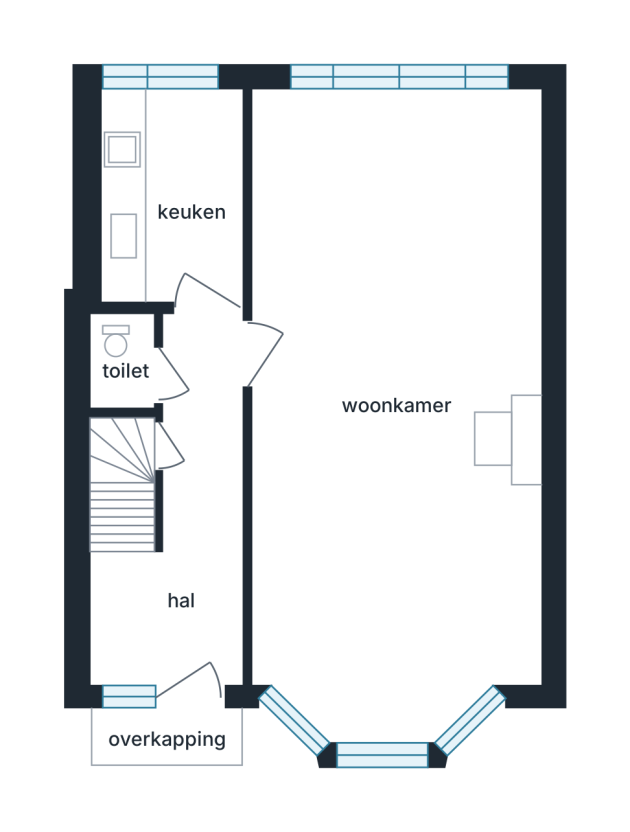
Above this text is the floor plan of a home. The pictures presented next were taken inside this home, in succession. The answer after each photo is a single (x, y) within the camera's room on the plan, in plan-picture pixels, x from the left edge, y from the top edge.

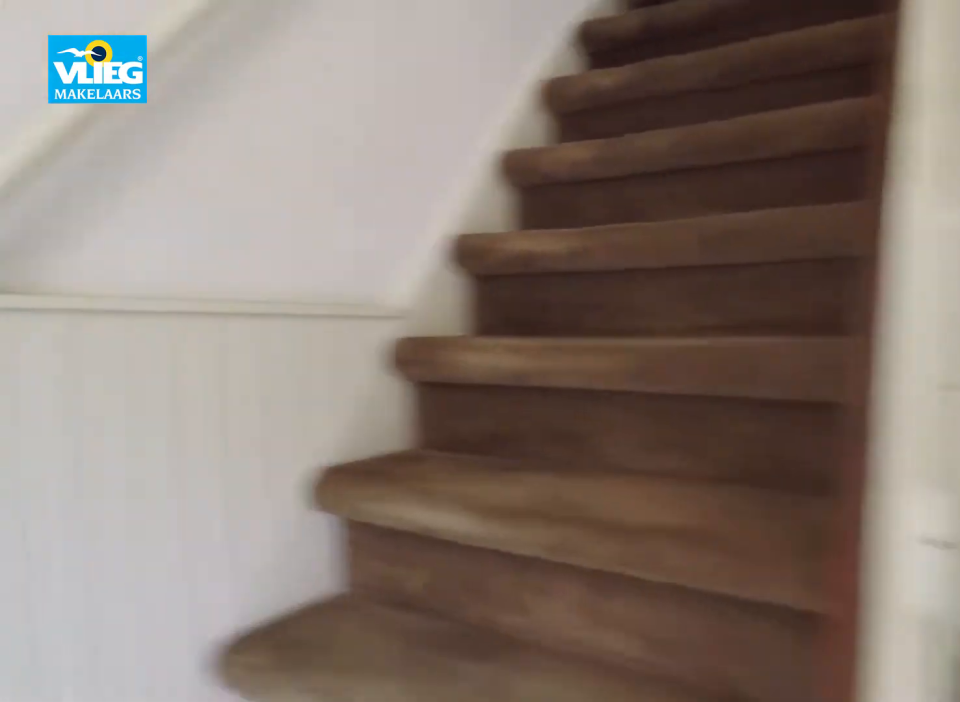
(184, 527)
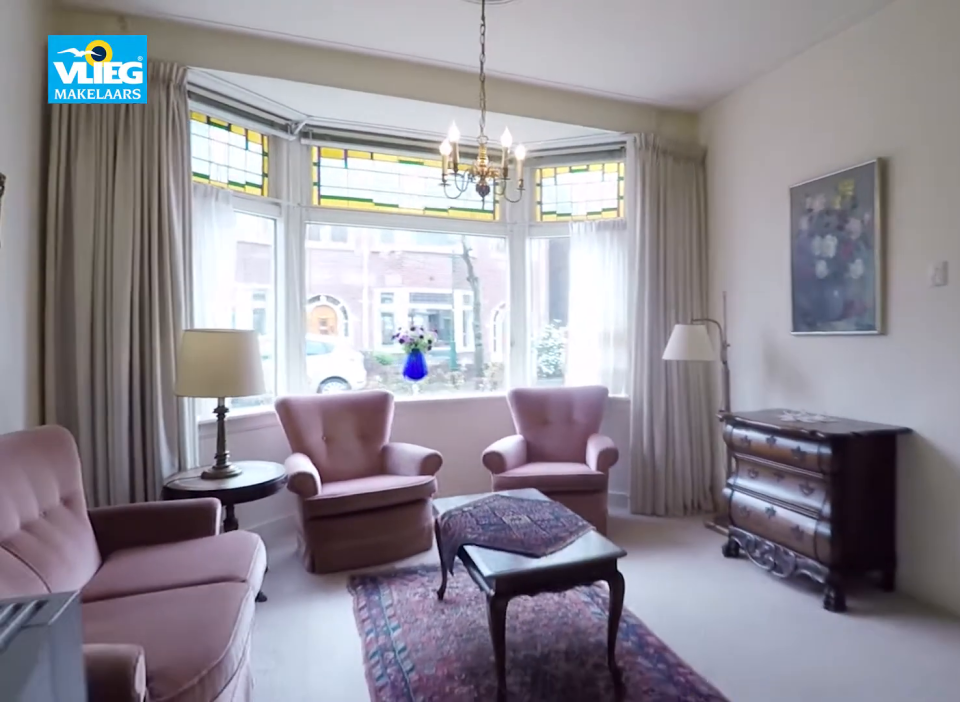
(387, 149)
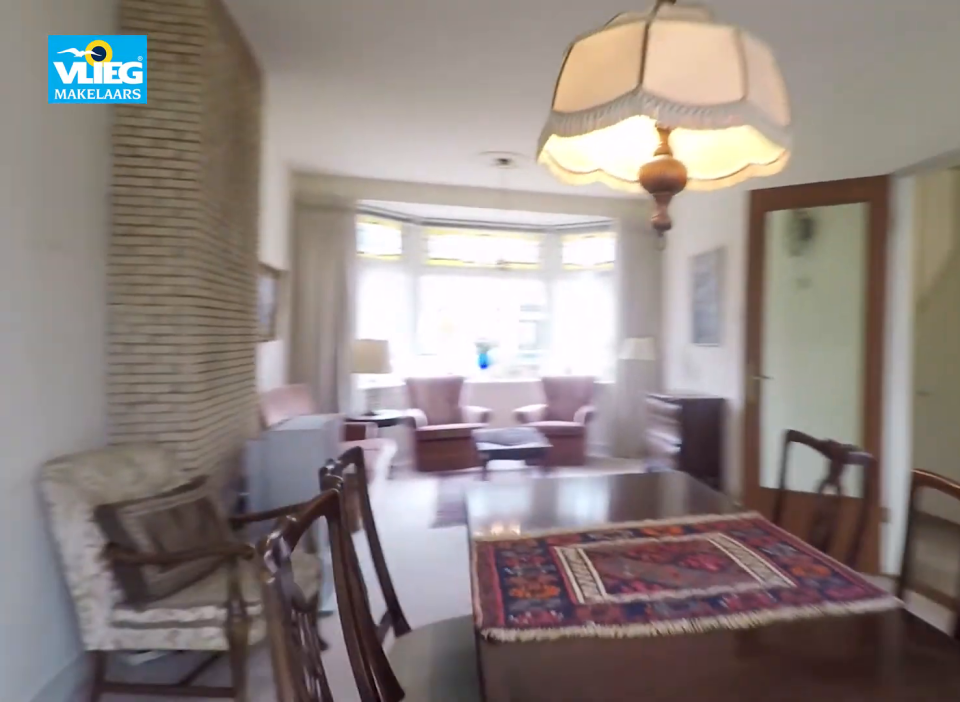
(387, 149)
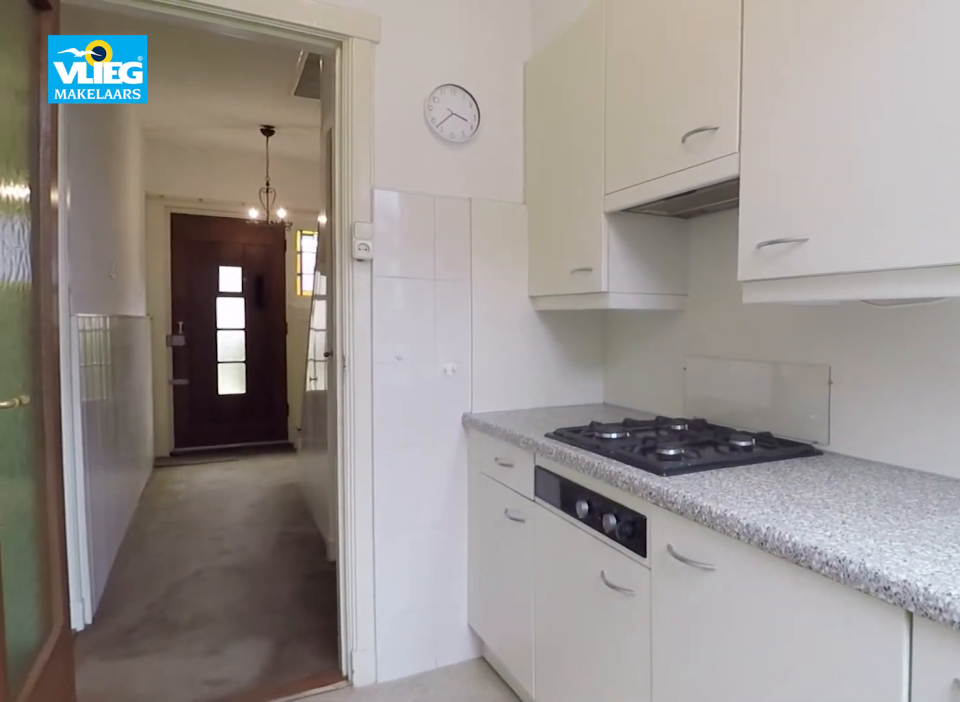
(172, 194)
